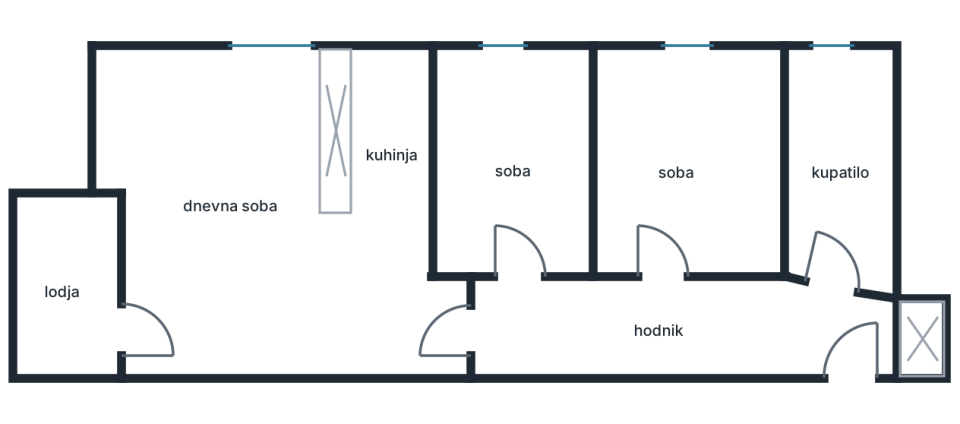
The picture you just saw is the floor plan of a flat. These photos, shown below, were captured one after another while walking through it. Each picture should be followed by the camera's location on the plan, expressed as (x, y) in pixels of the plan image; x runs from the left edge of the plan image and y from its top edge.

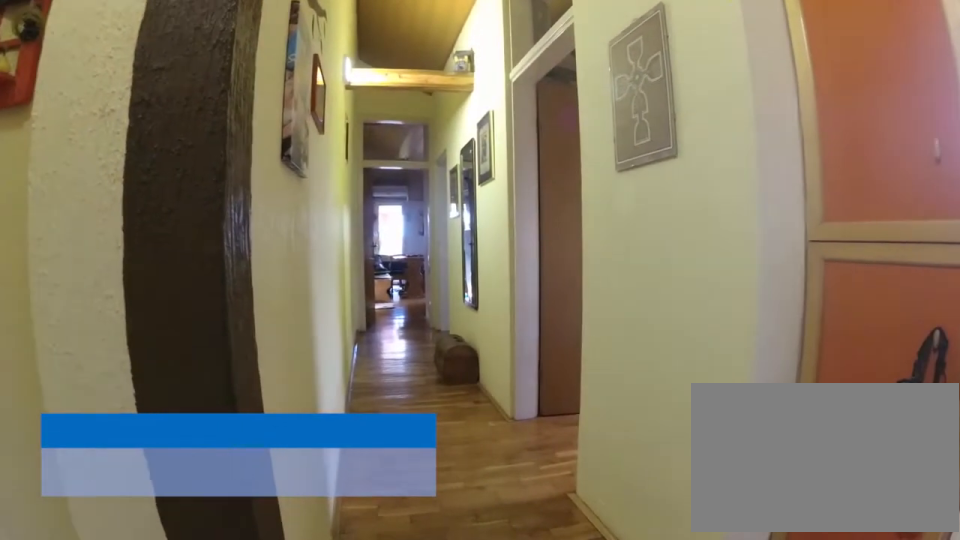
(869, 326)
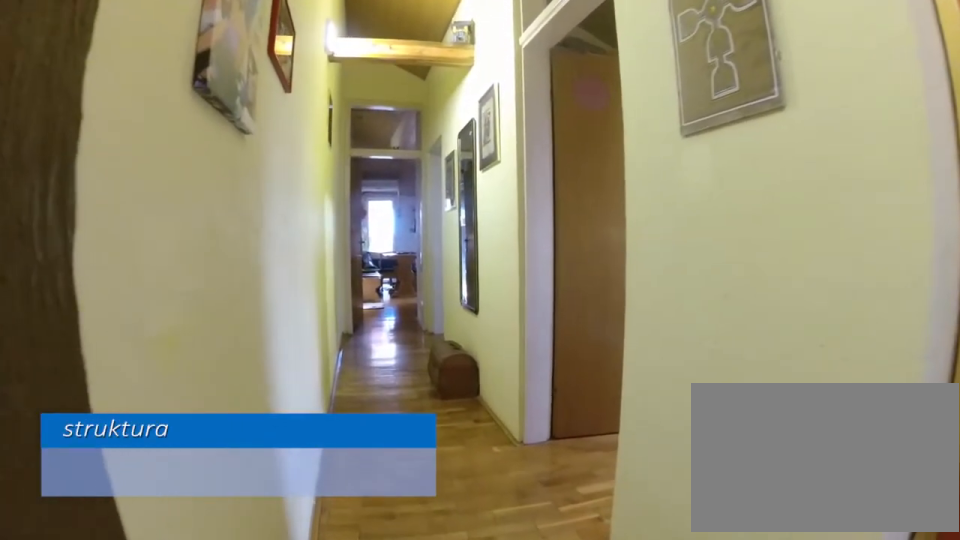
(839, 327)
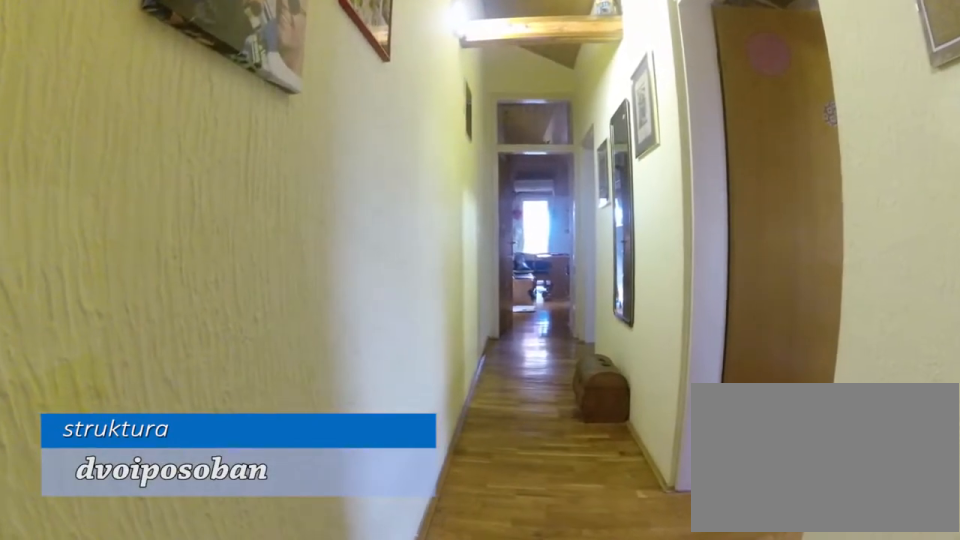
(786, 325)
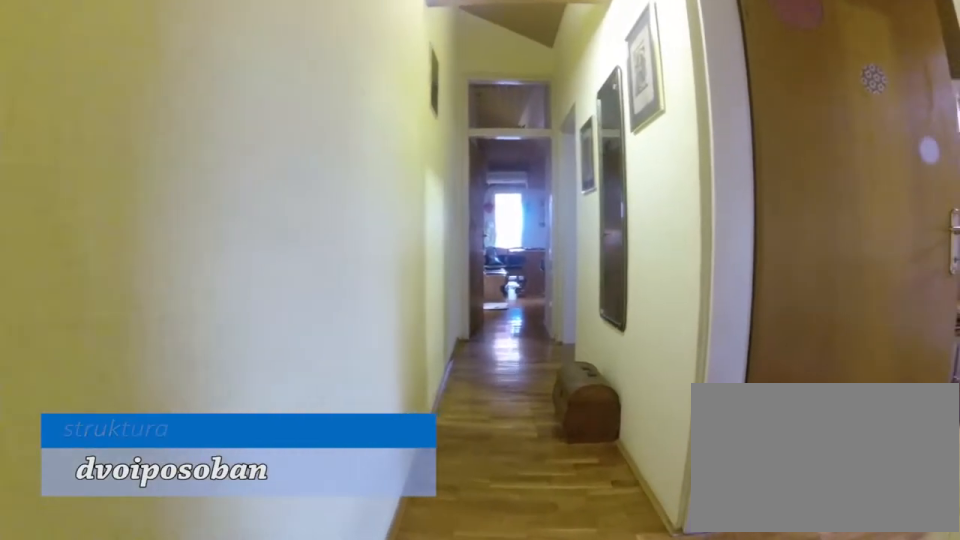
(752, 329)
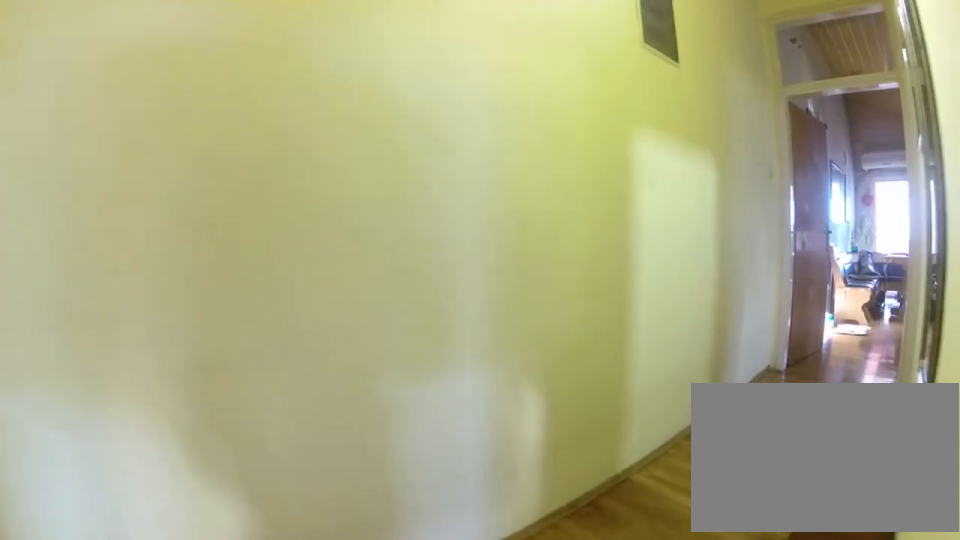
(673, 272)
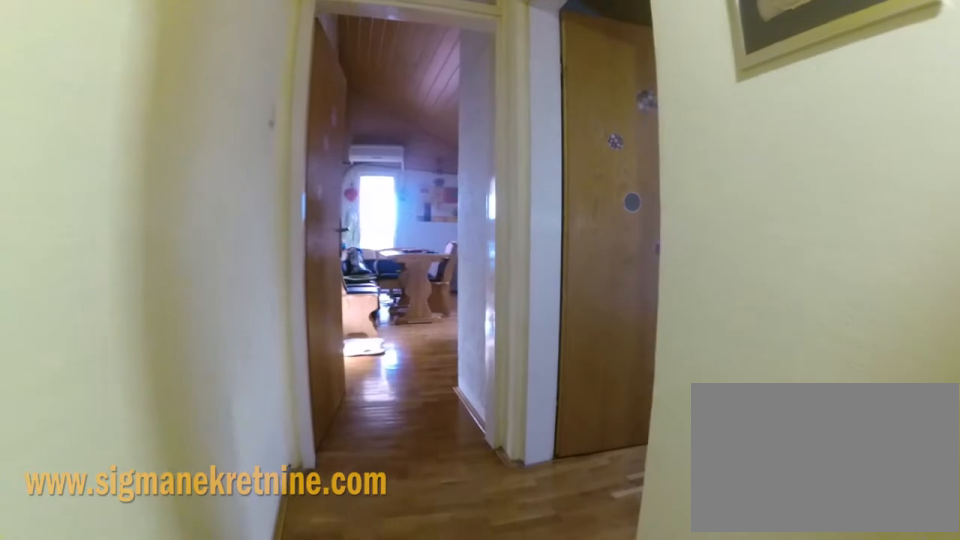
(591, 320)
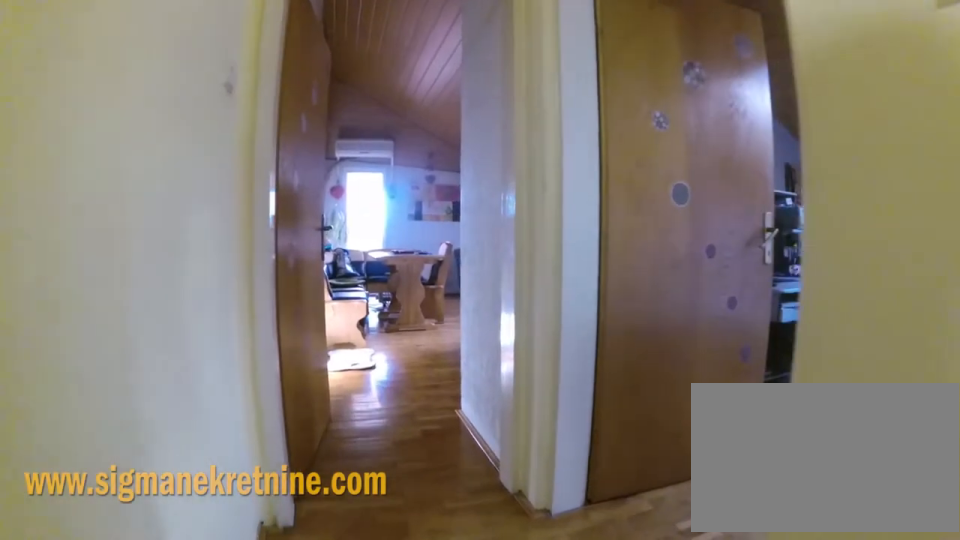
(570, 320)
